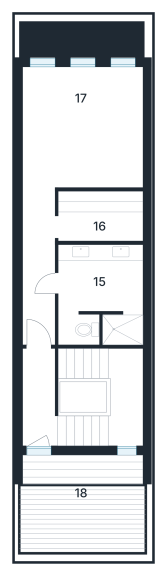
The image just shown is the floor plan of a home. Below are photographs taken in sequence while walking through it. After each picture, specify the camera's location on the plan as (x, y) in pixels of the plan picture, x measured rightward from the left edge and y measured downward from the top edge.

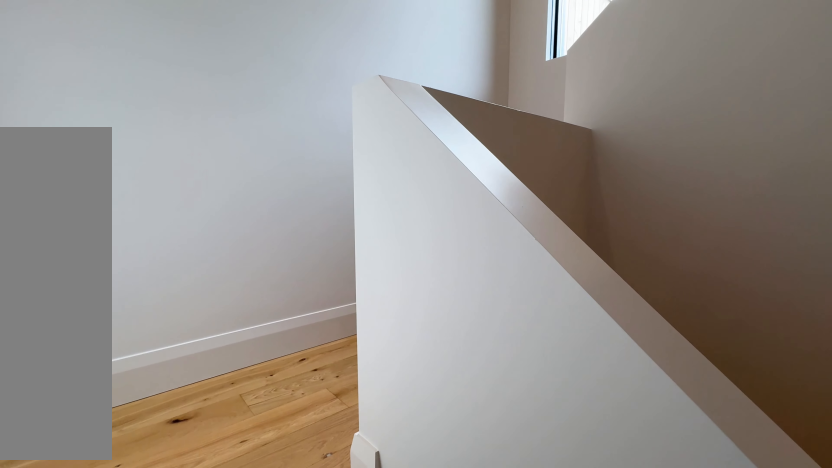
(82, 366)
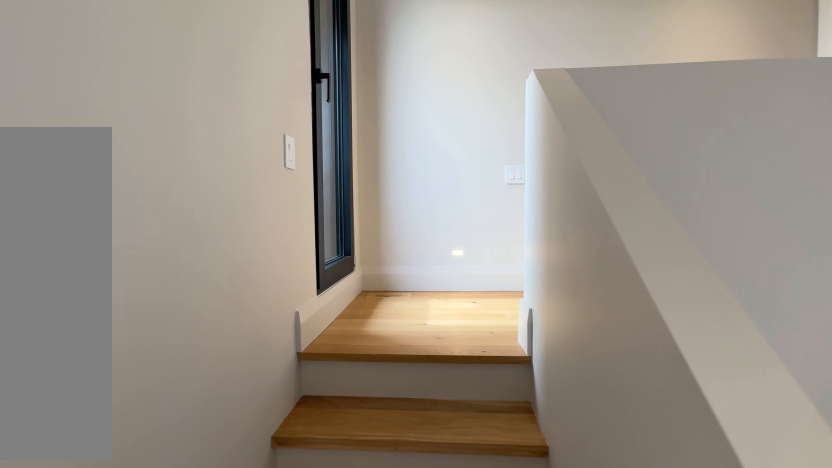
(117, 422)
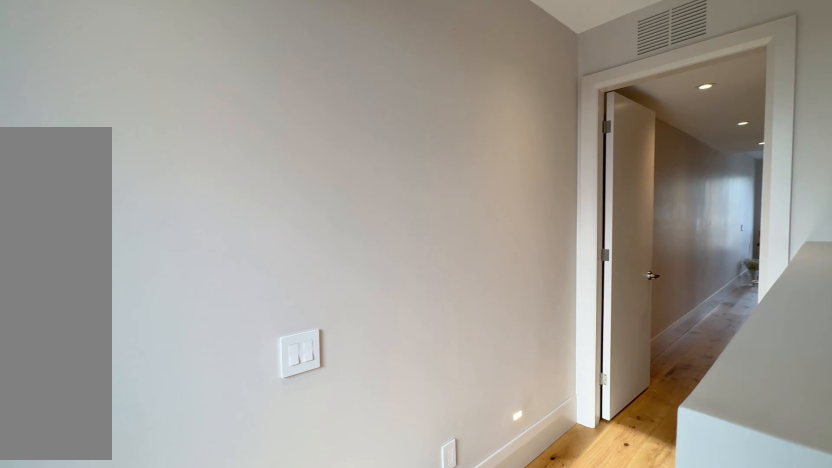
(63, 425)
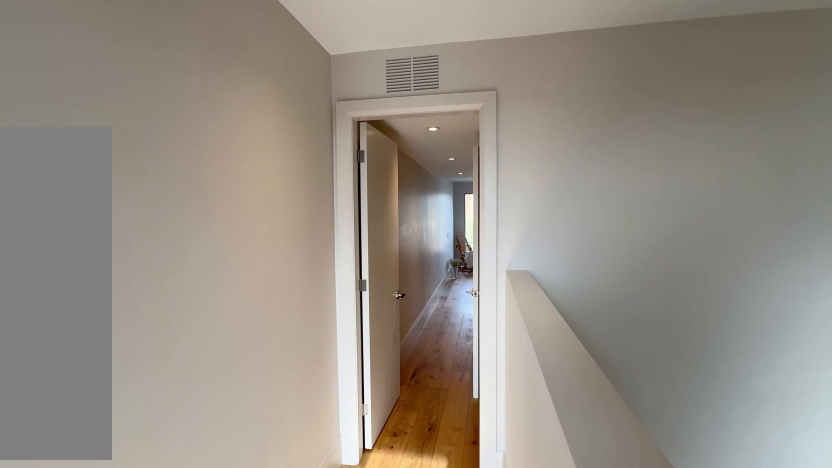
(46, 427)
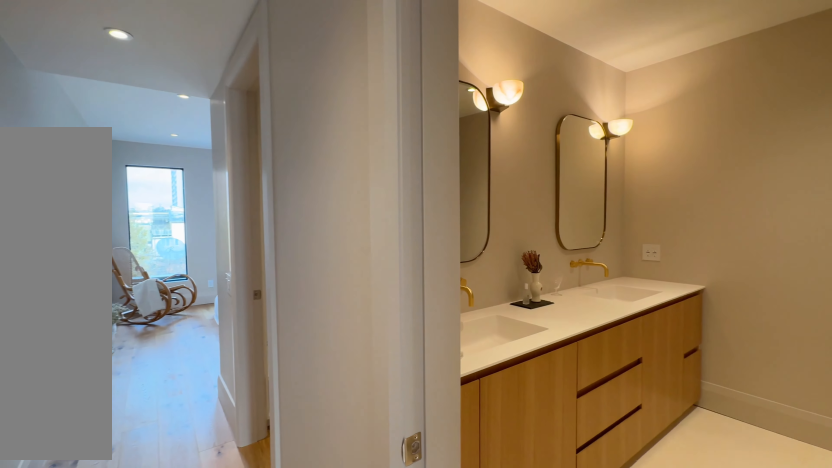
(39, 291)
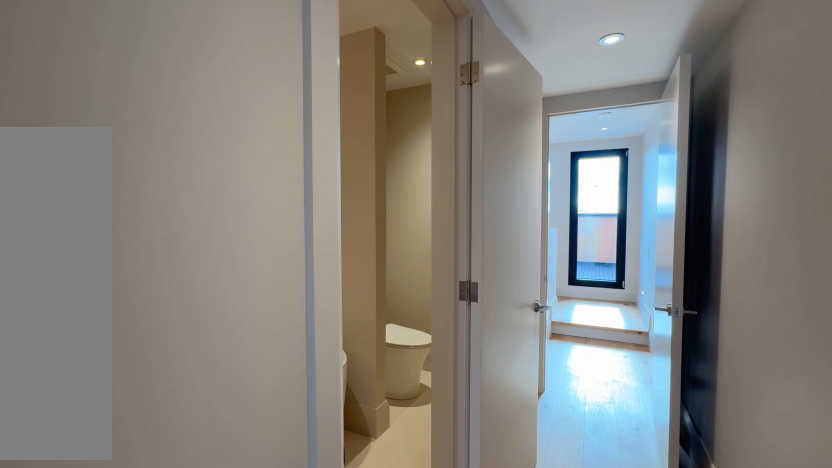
(37, 251)
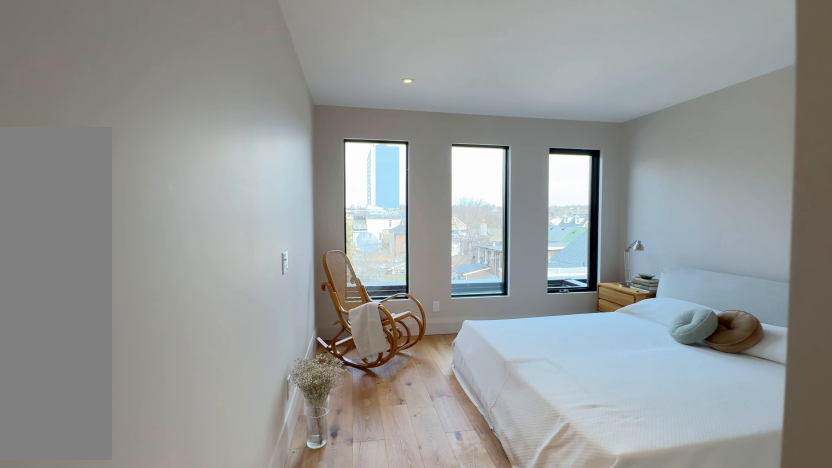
(37, 188)
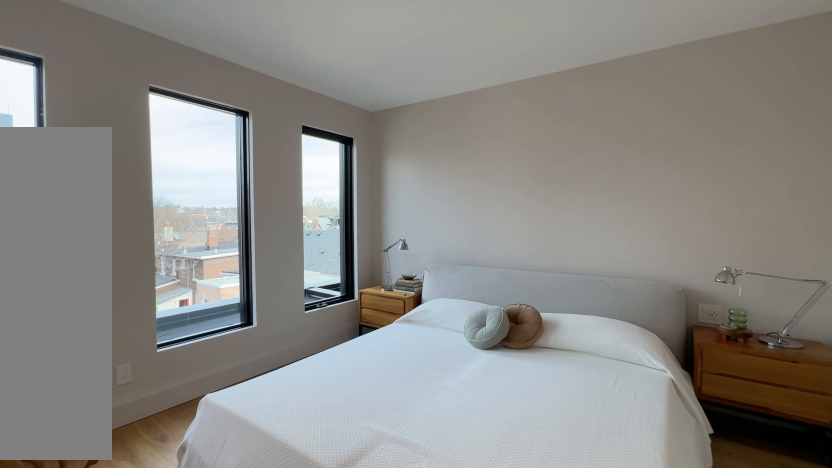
(40, 167)
